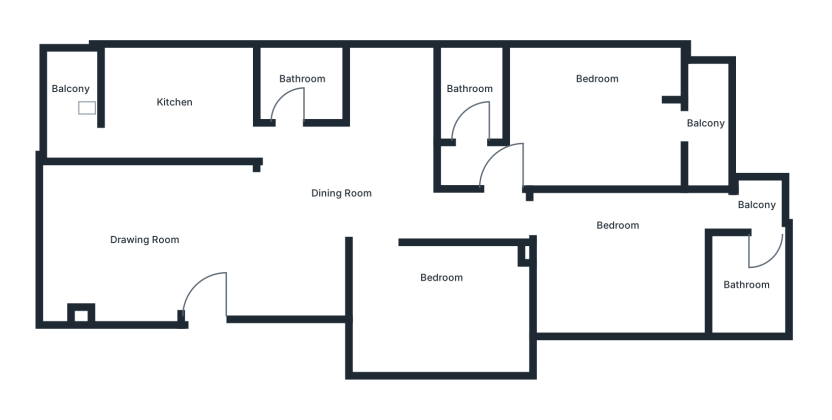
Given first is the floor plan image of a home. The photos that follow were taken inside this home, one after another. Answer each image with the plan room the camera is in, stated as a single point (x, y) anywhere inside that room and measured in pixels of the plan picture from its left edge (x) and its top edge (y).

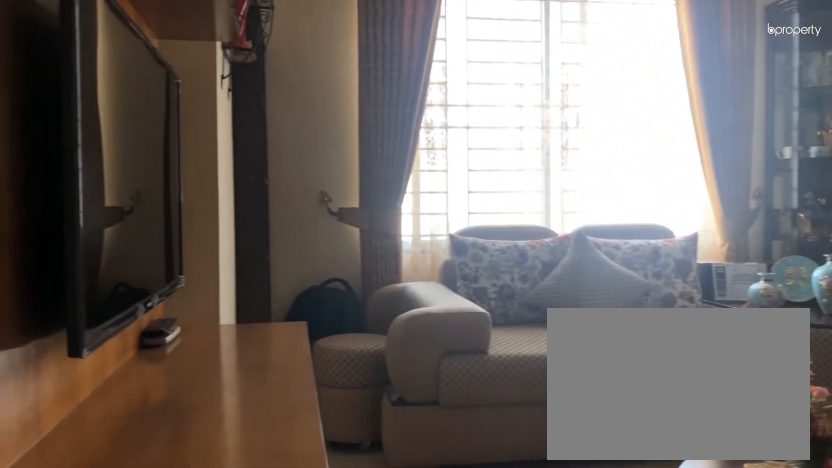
(148, 243)
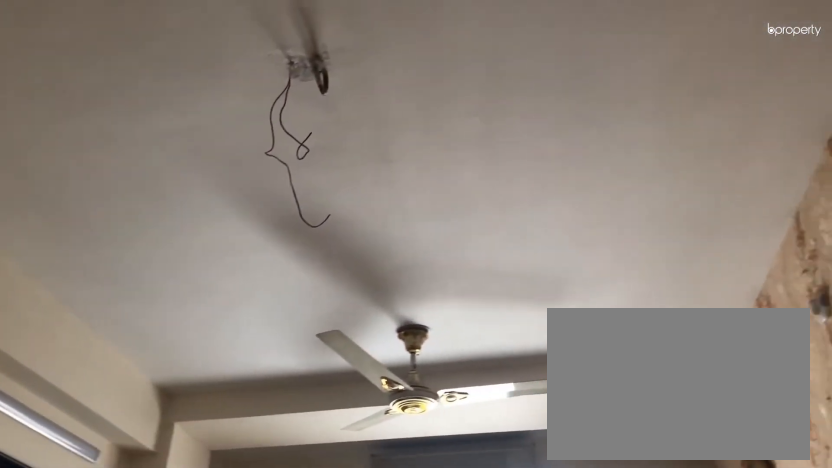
(148, 243)
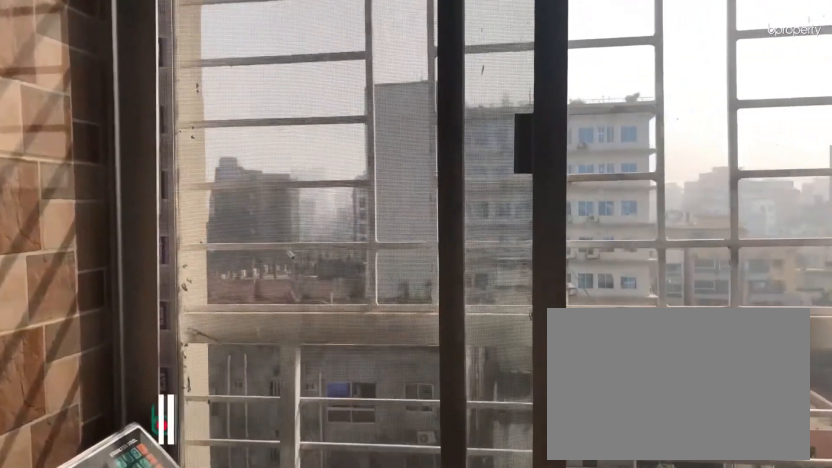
(761, 207)
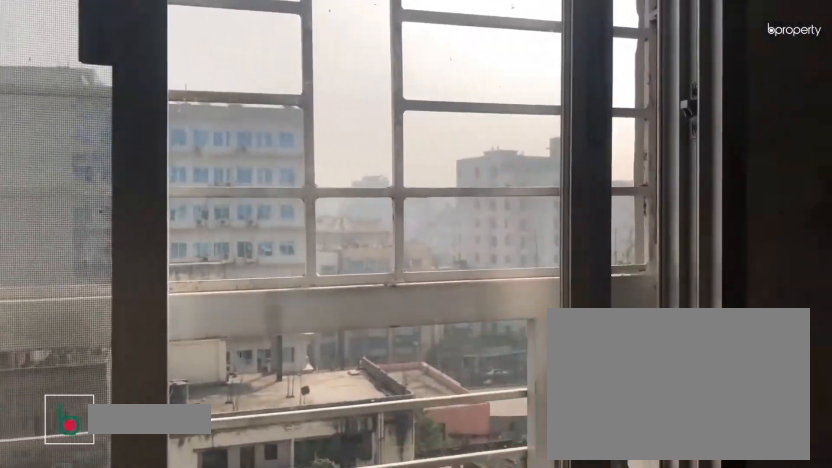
(761, 207)
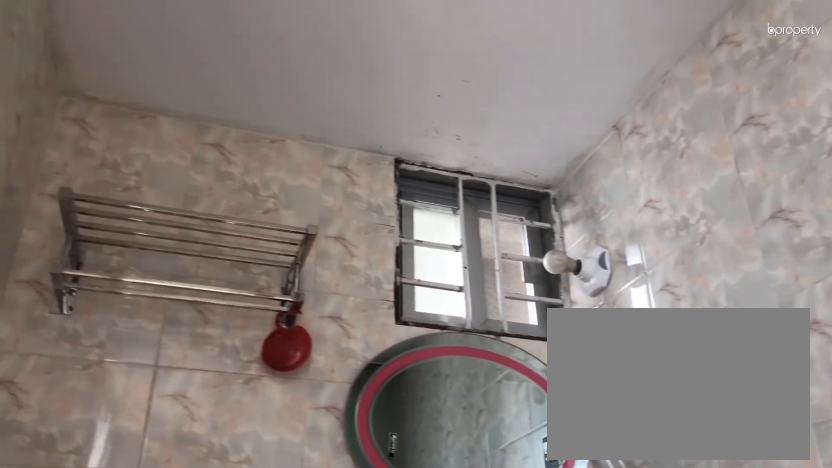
(745, 286)
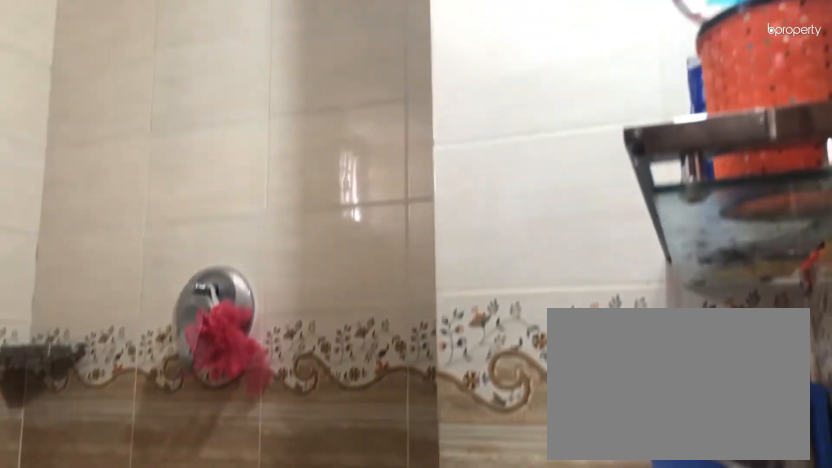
(304, 82)
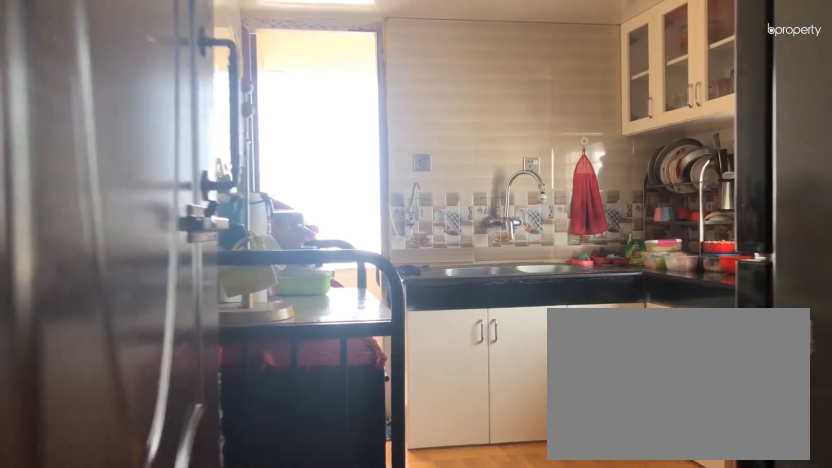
(175, 103)
